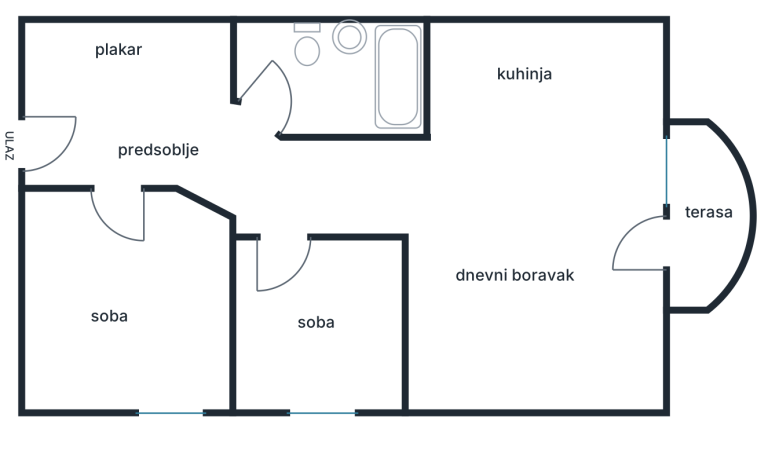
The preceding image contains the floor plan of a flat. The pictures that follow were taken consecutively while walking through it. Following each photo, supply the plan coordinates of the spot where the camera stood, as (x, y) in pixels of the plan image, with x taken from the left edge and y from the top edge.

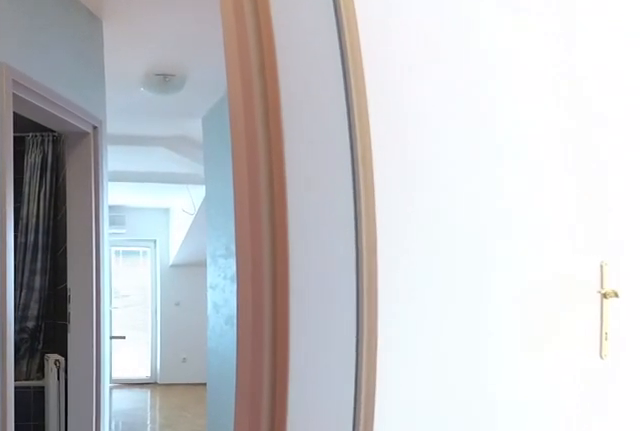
(64, 137)
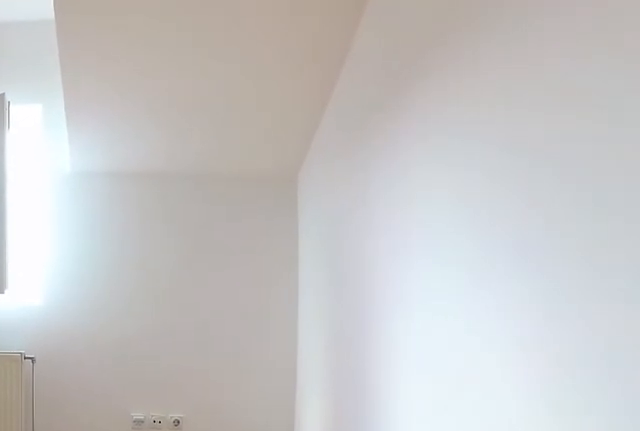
(109, 196)
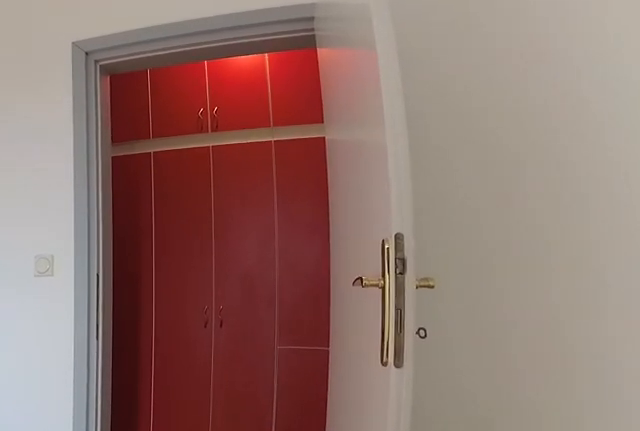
(138, 328)
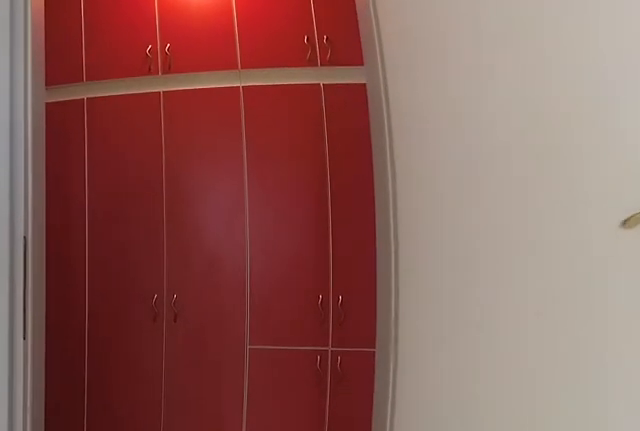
(132, 283)
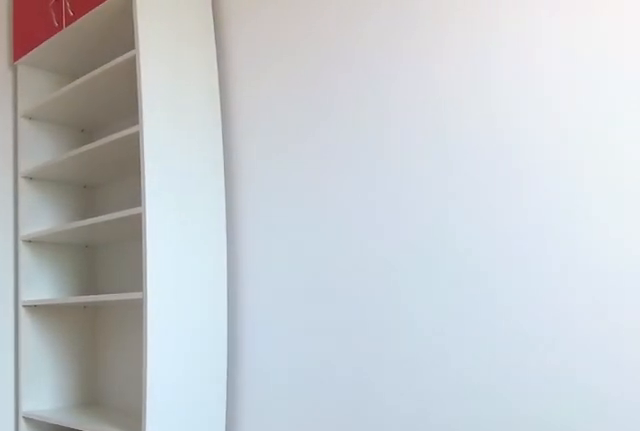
(269, 366)
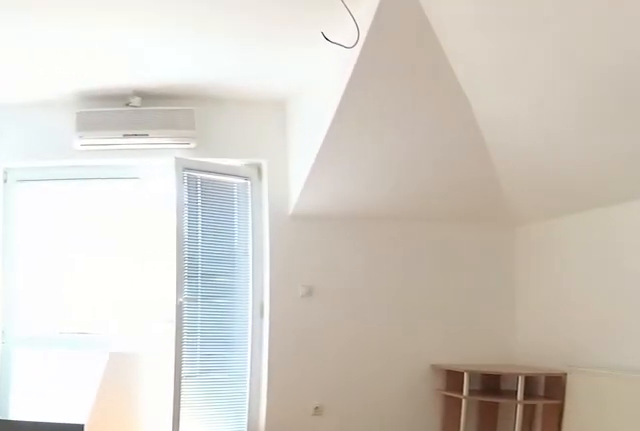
(315, 192)
